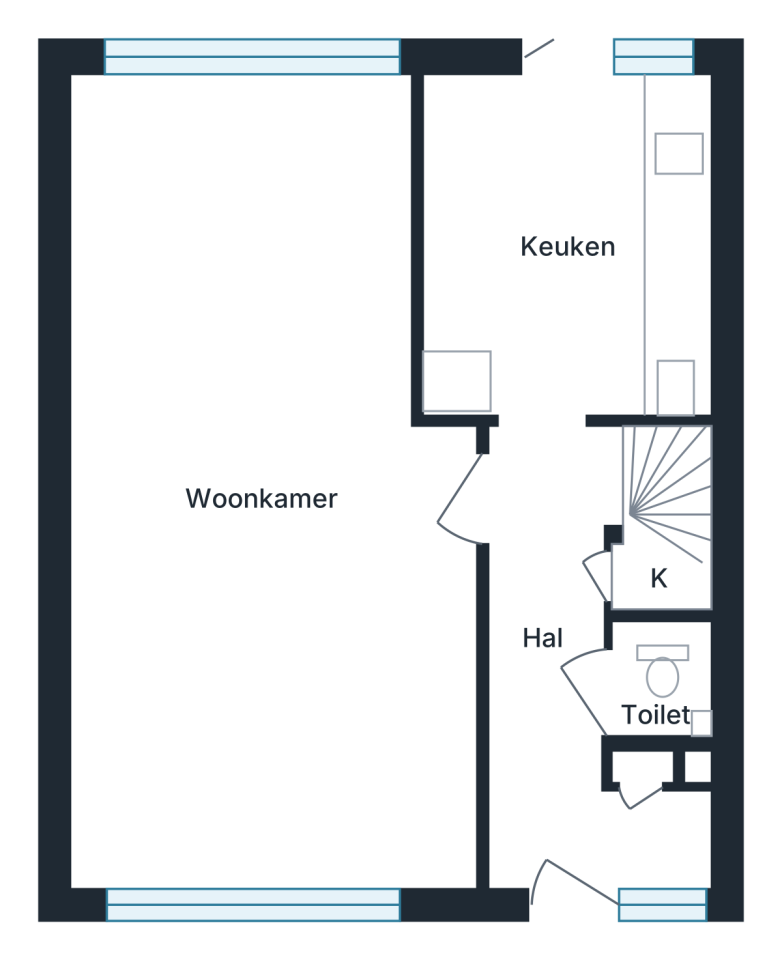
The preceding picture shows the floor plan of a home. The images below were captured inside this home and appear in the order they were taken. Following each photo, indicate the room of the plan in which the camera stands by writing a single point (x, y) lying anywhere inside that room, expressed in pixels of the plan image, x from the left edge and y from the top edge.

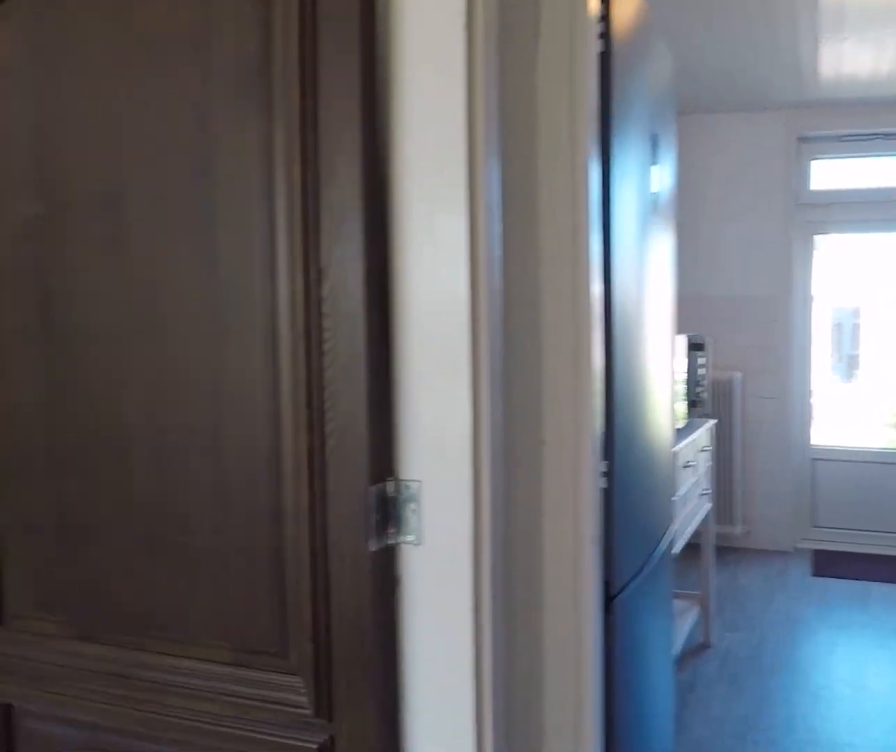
(564, 681)
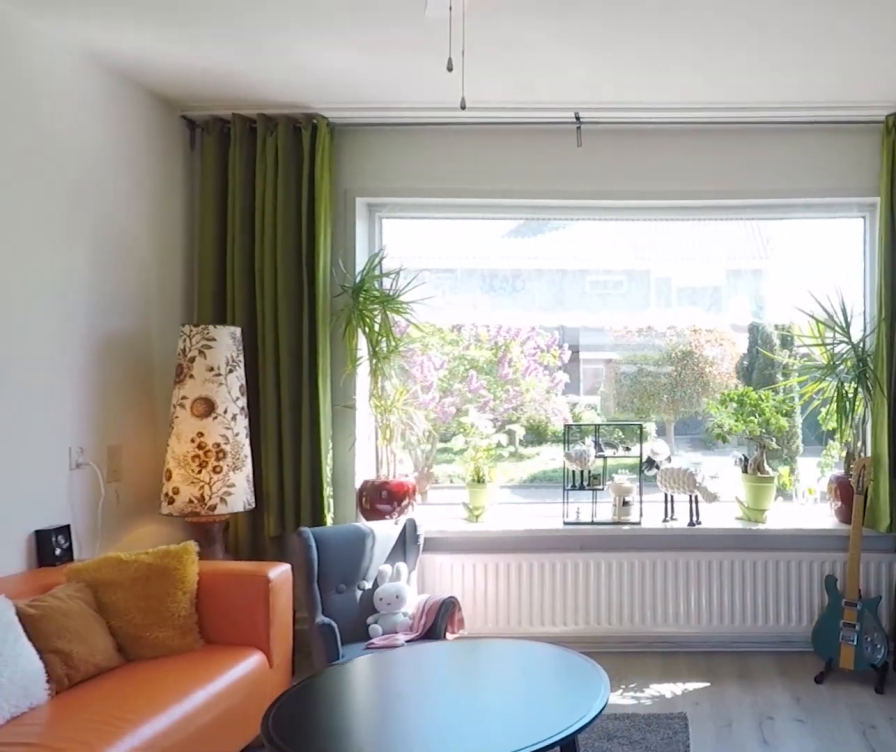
(275, 718)
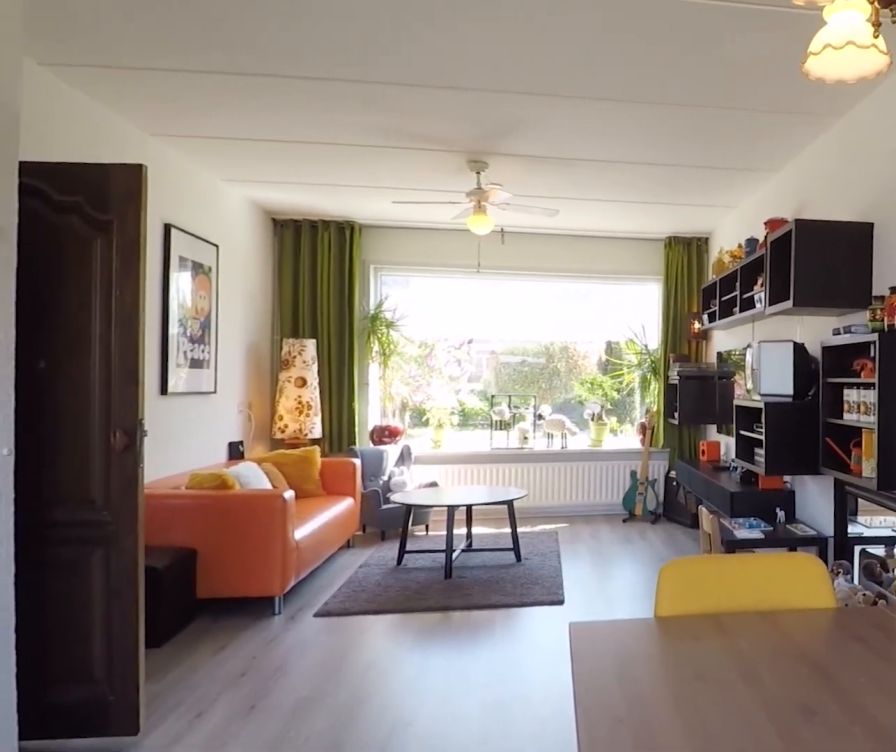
(275, 718)
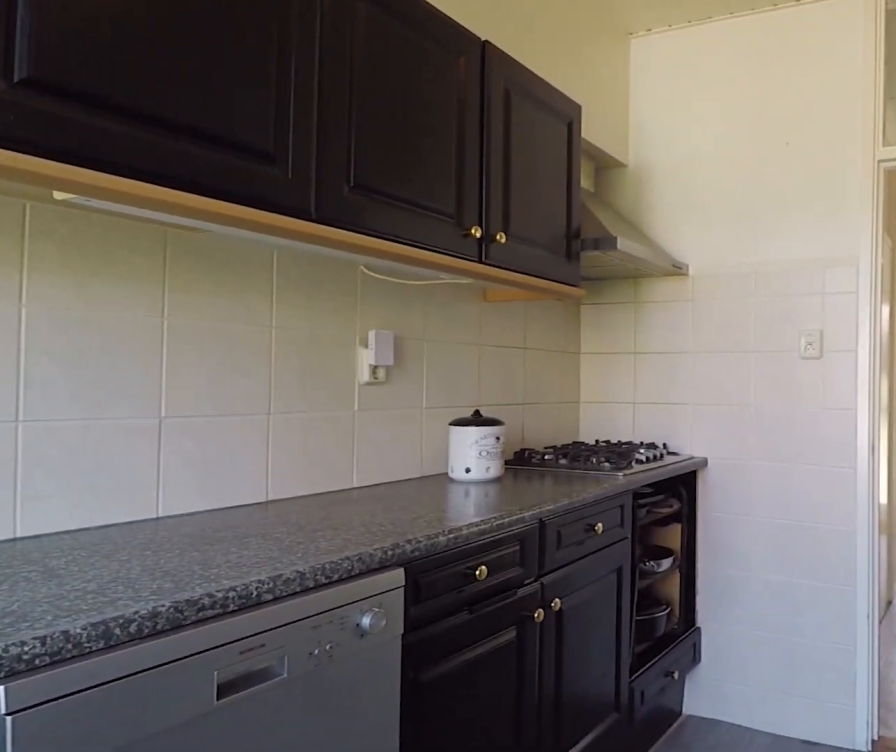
(566, 241)
